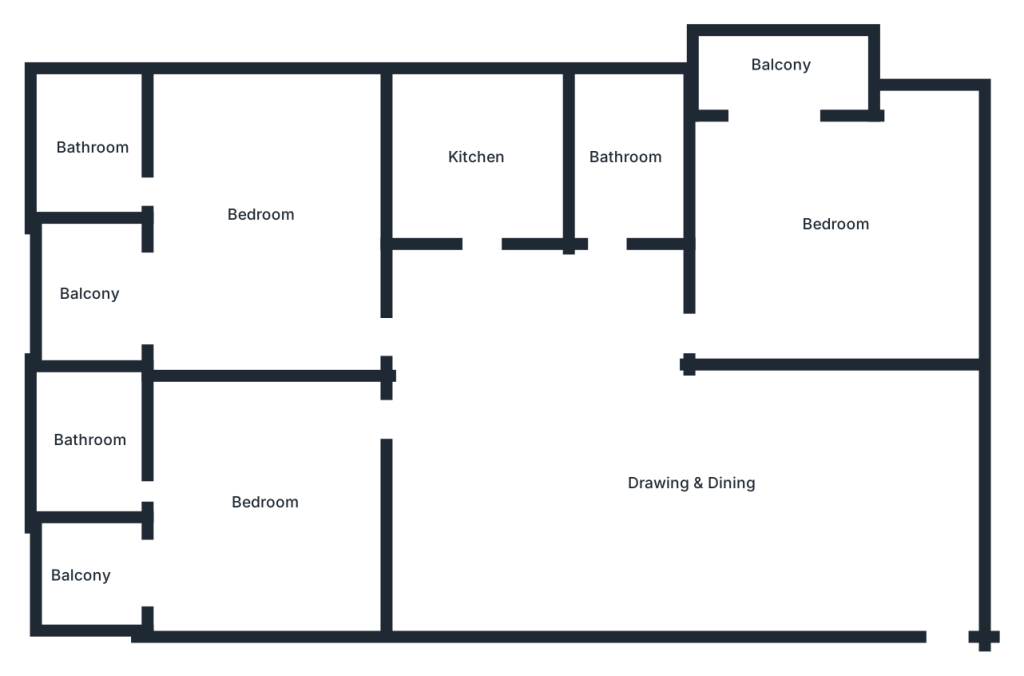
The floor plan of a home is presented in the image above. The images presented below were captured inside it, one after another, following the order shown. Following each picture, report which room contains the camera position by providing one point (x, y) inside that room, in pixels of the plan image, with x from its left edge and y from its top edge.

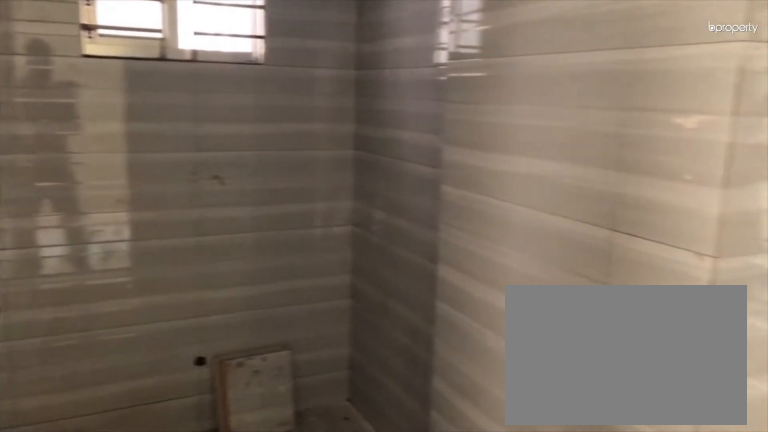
(627, 159)
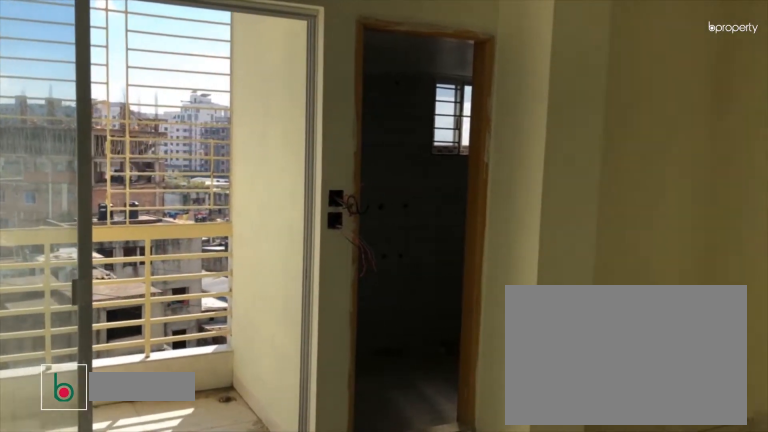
(263, 216)
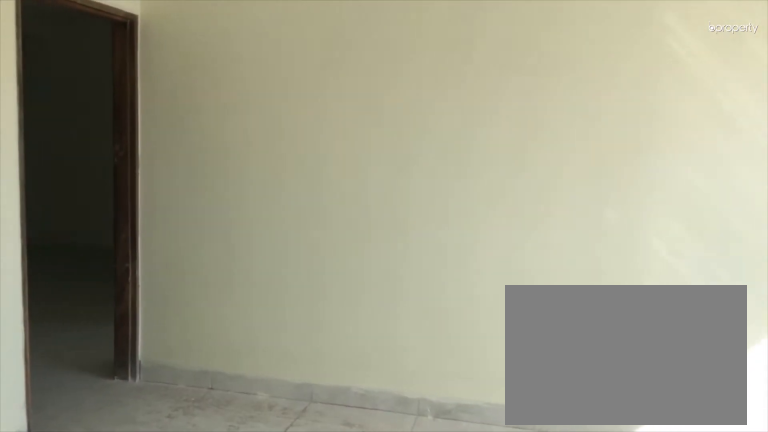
(263, 216)
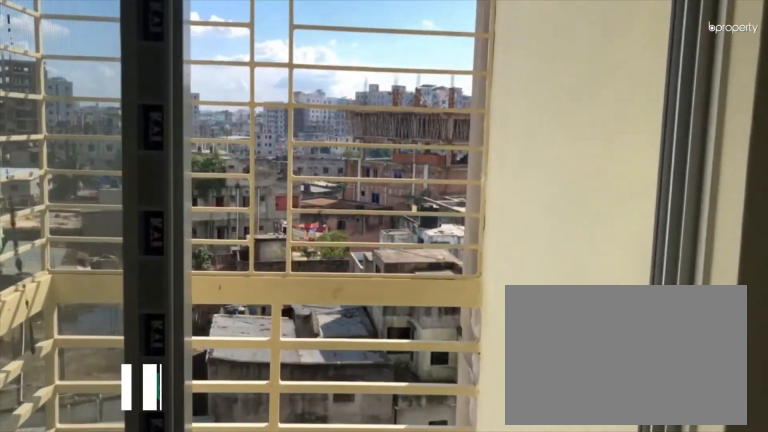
(81, 576)
